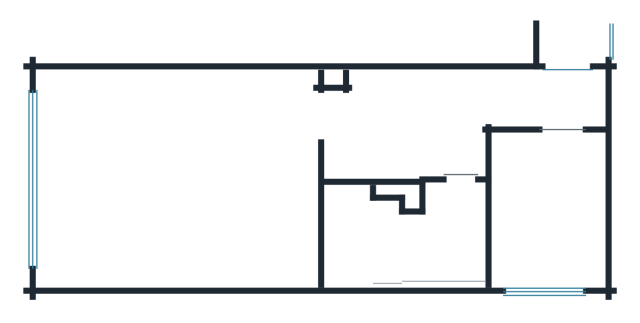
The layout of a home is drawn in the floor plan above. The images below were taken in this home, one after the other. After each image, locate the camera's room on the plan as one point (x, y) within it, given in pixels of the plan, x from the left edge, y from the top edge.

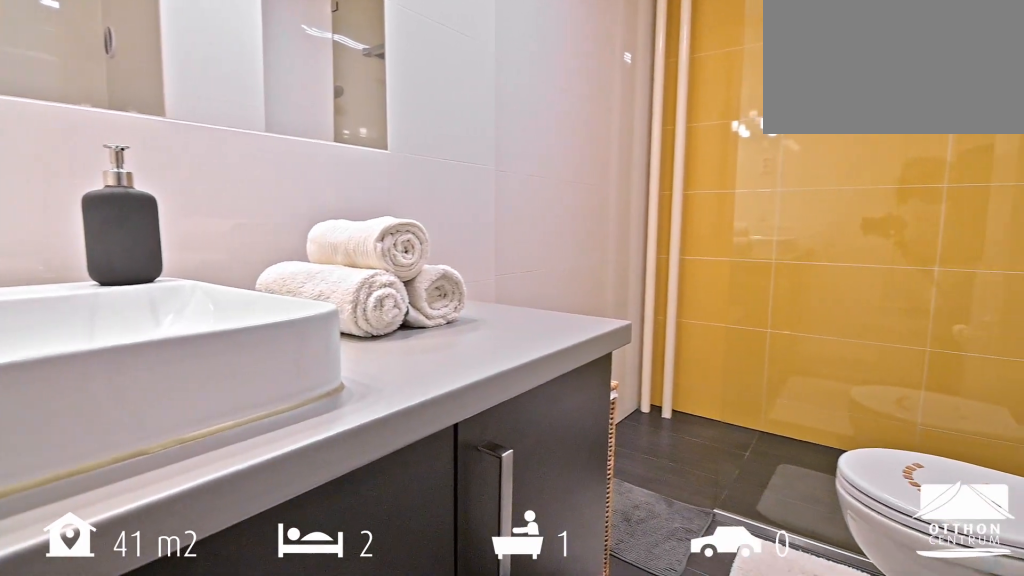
(402, 235)
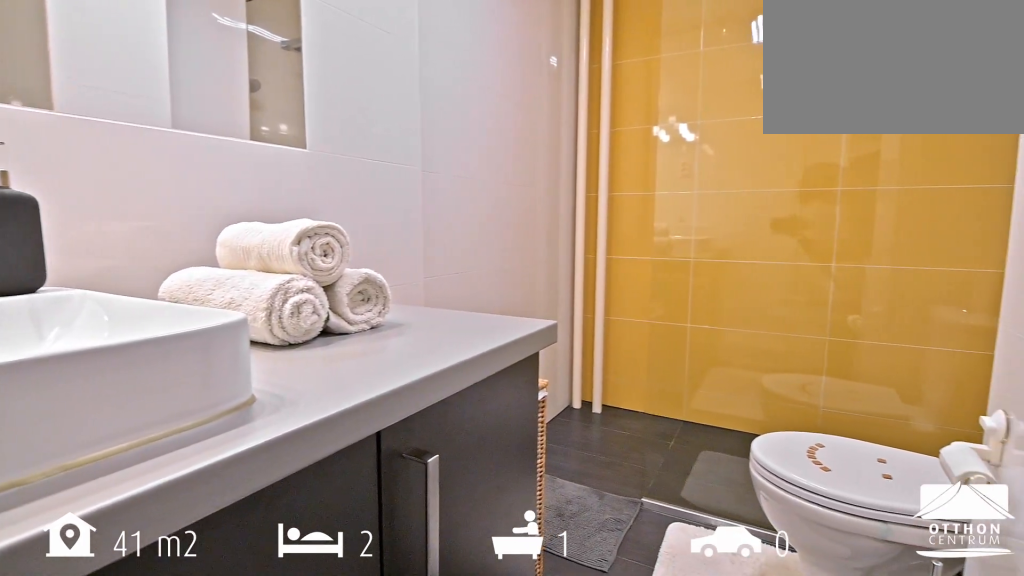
(402, 235)
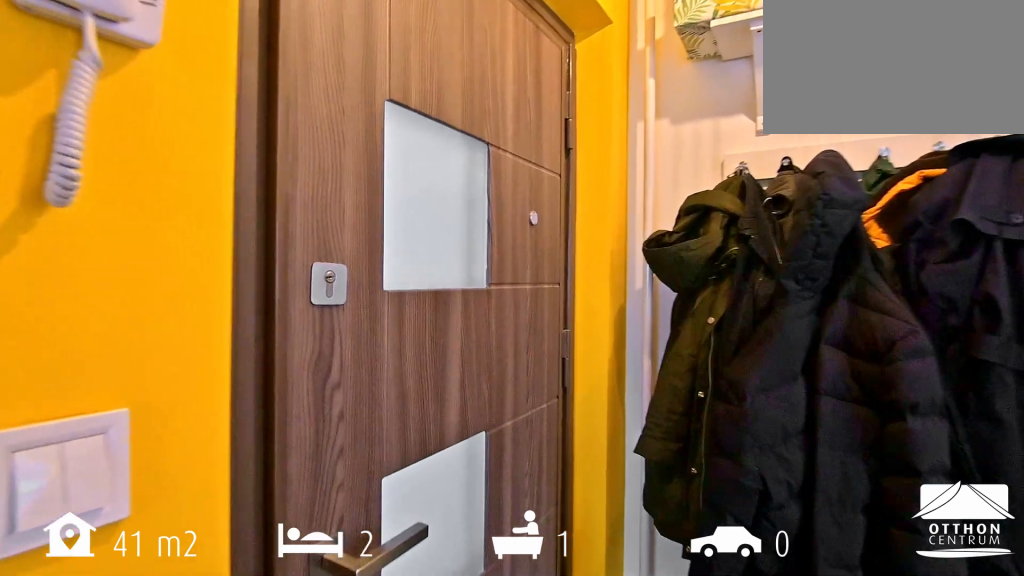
(526, 102)
